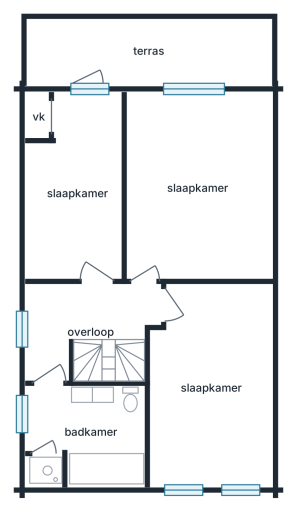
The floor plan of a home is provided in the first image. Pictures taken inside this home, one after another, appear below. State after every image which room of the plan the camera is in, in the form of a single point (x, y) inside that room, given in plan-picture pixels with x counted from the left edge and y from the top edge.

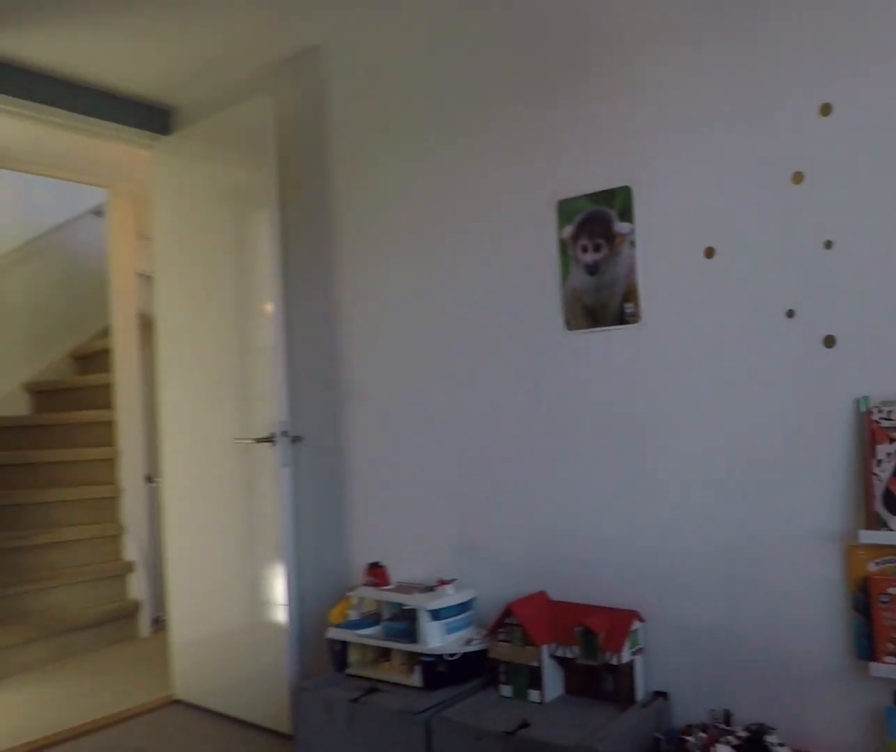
(197, 187)
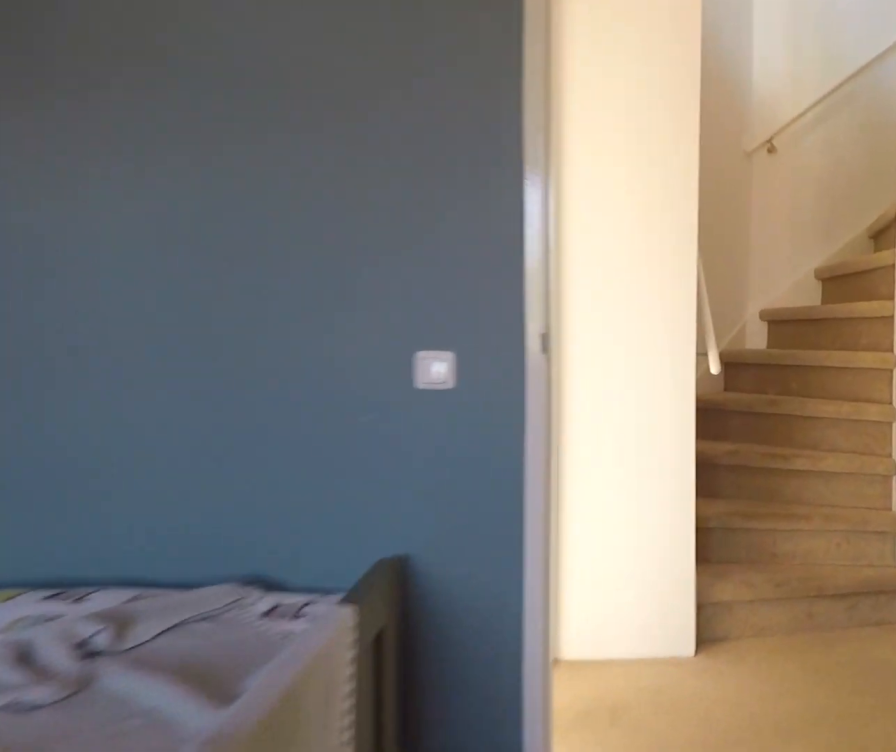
(197, 187)
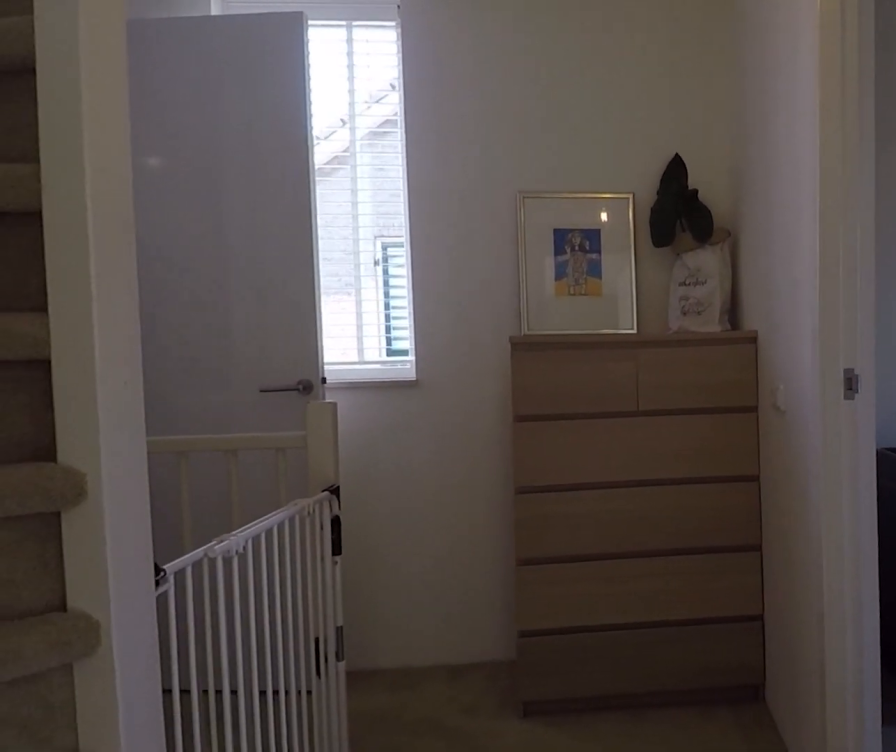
(85, 321)
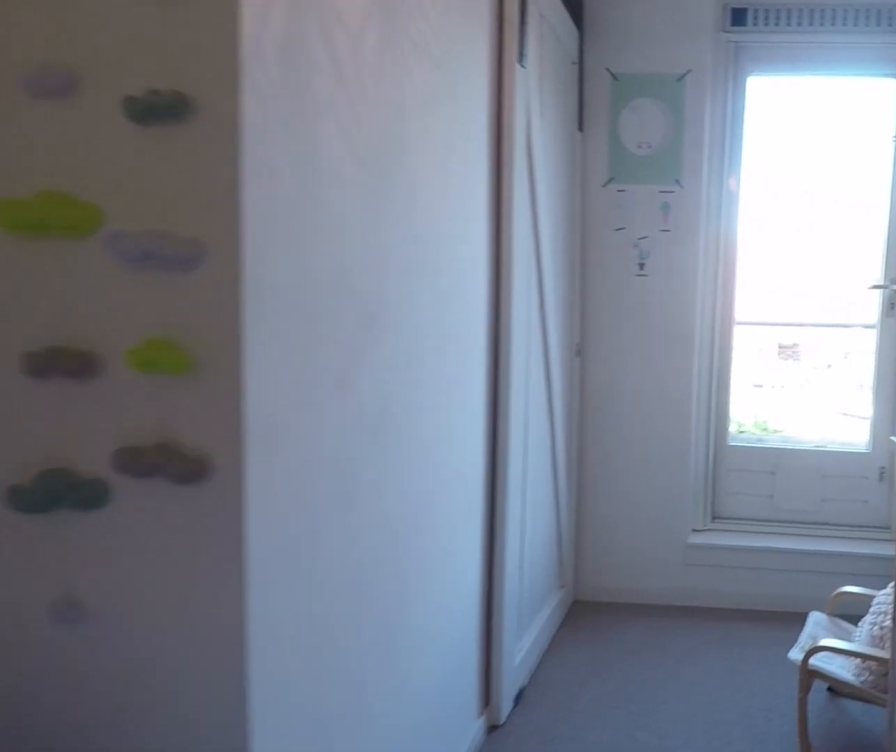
(77, 192)
